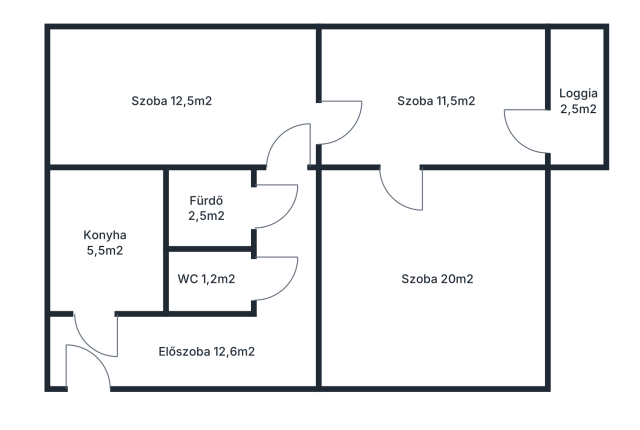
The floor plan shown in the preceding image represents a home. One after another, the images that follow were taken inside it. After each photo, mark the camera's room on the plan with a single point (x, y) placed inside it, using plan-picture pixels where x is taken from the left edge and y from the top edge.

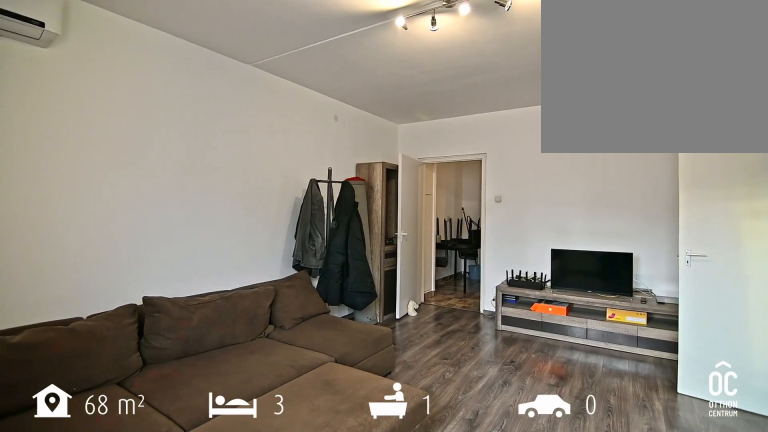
(434, 282)
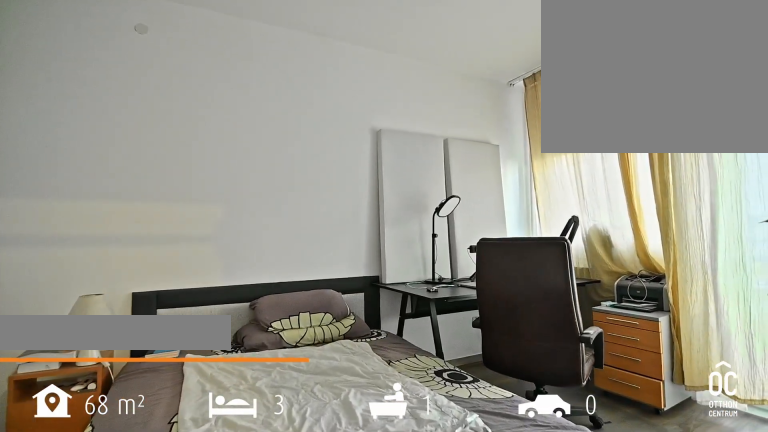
(428, 97)
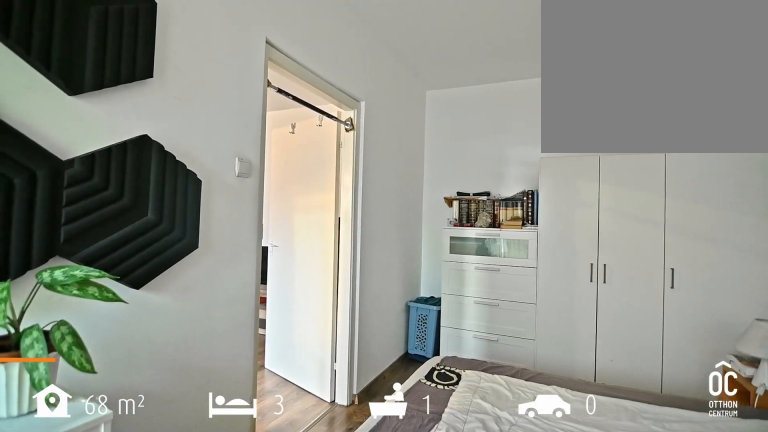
(428, 97)
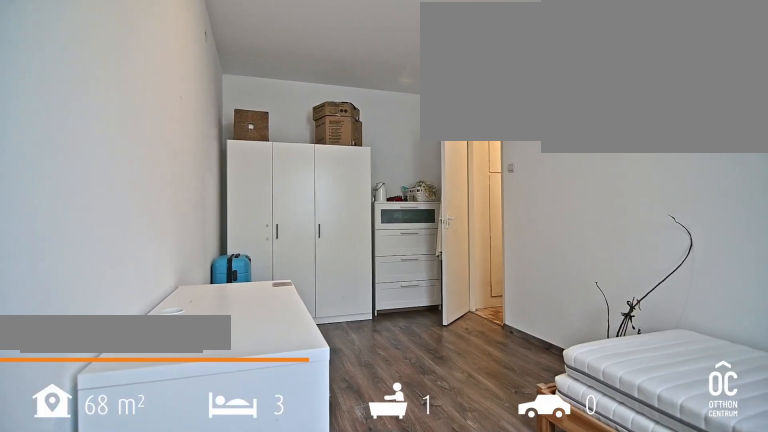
(183, 99)
